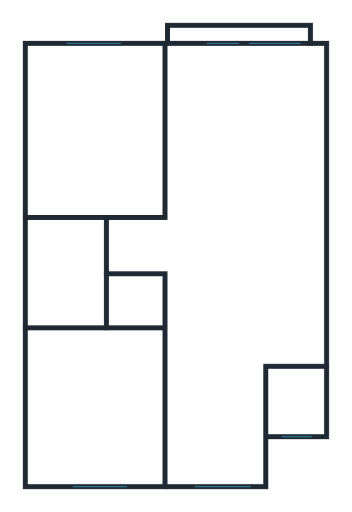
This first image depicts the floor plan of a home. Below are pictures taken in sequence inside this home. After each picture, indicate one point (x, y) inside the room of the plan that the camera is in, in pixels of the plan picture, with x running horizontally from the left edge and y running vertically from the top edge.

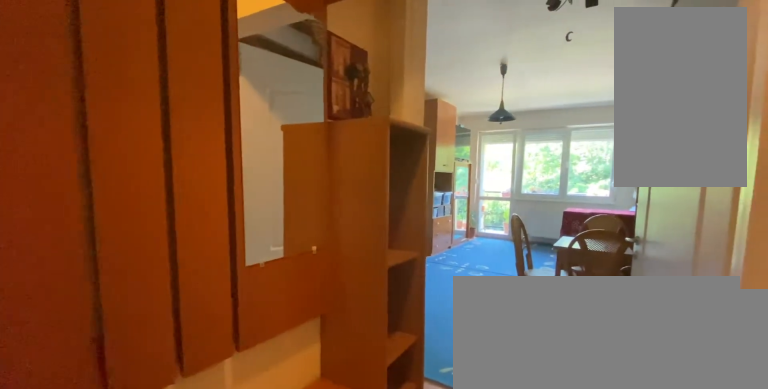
(294, 401)
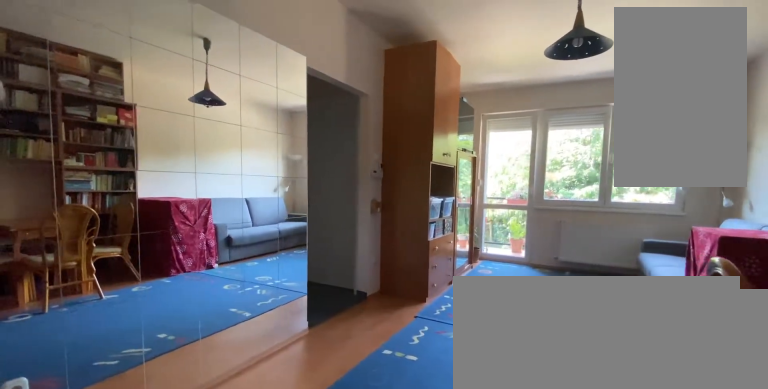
(228, 236)
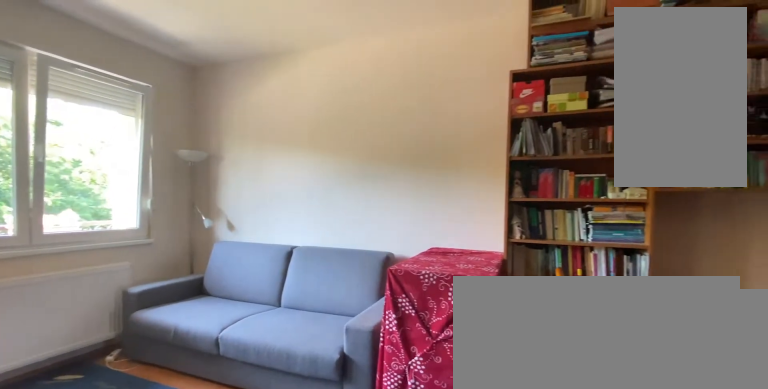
(228, 236)
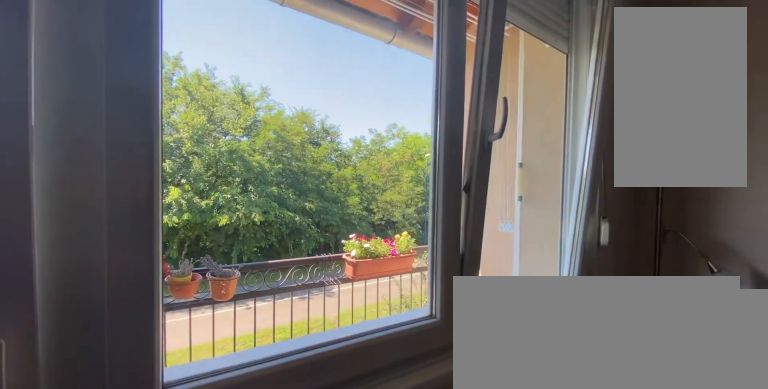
(228, 236)
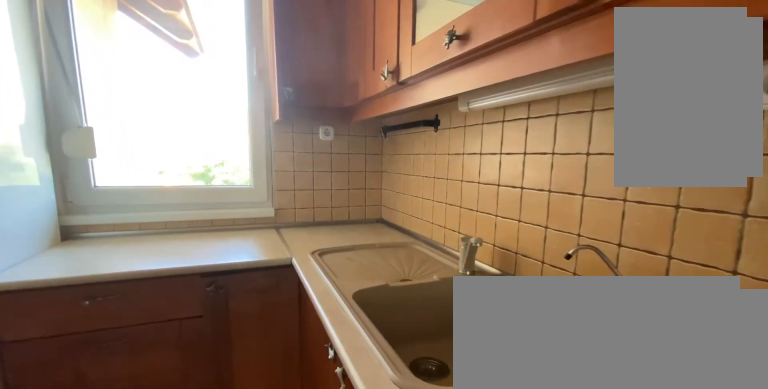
(212, 410)
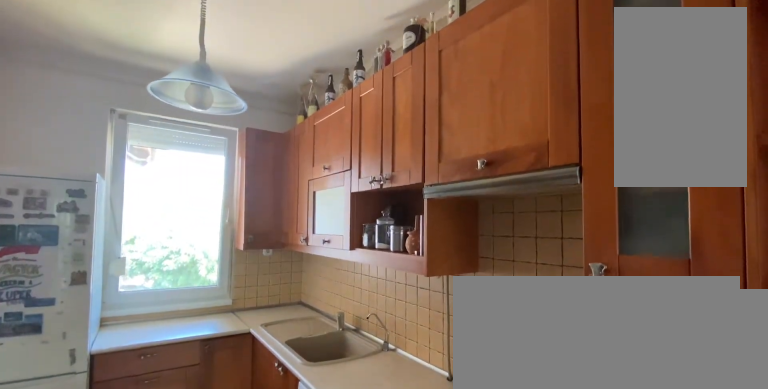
(212, 410)
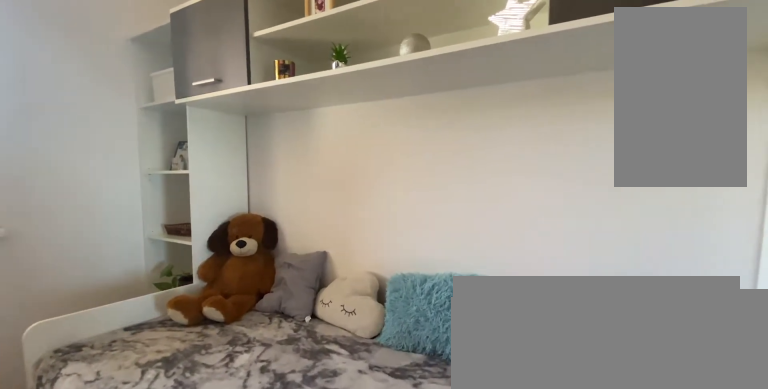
(106, 410)
